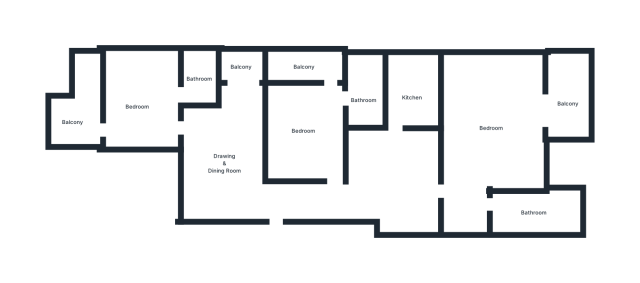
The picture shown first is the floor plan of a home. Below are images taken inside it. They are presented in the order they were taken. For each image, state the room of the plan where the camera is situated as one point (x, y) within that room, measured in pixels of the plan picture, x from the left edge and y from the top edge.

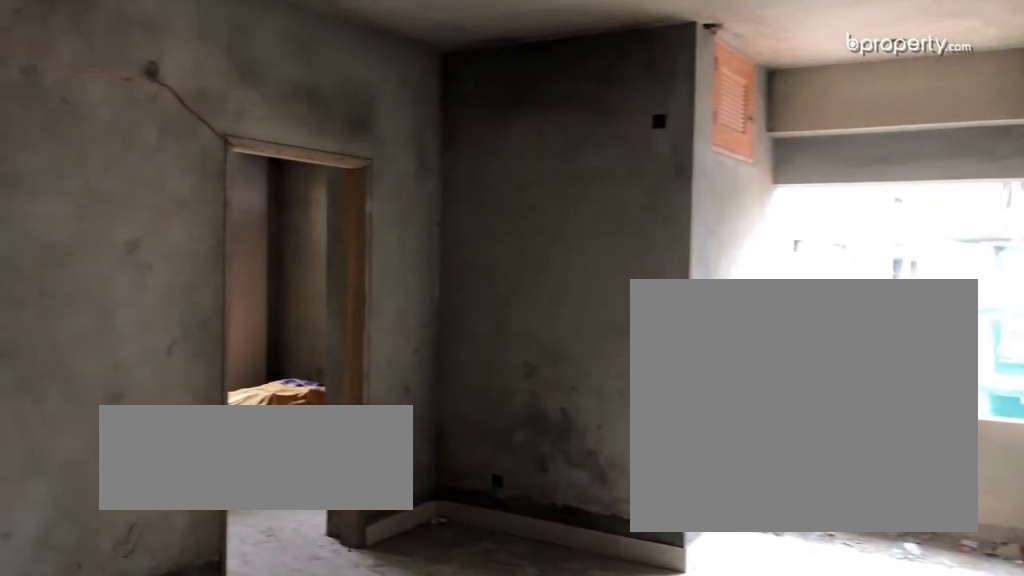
(237, 166)
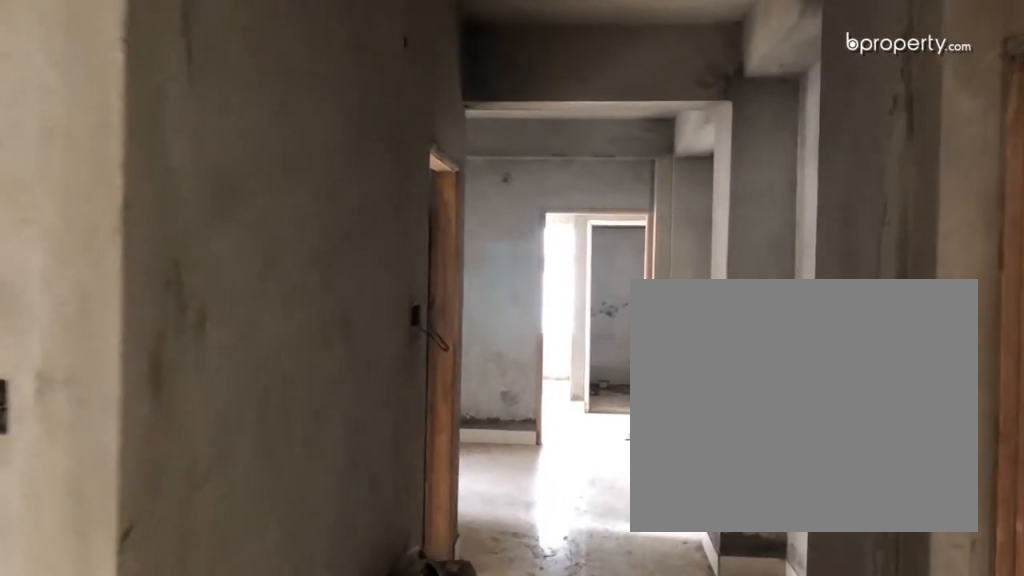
(237, 166)
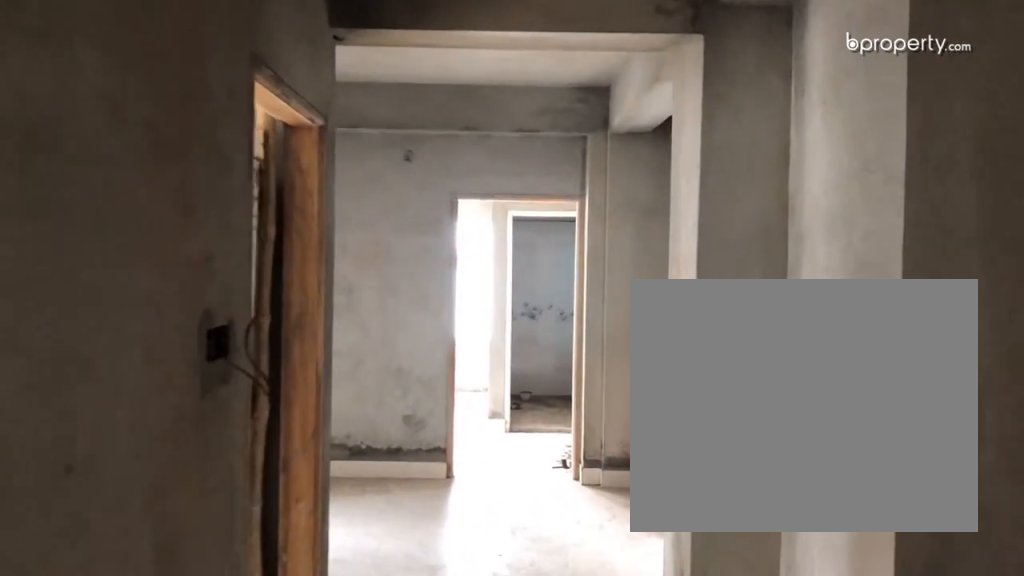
(346, 199)
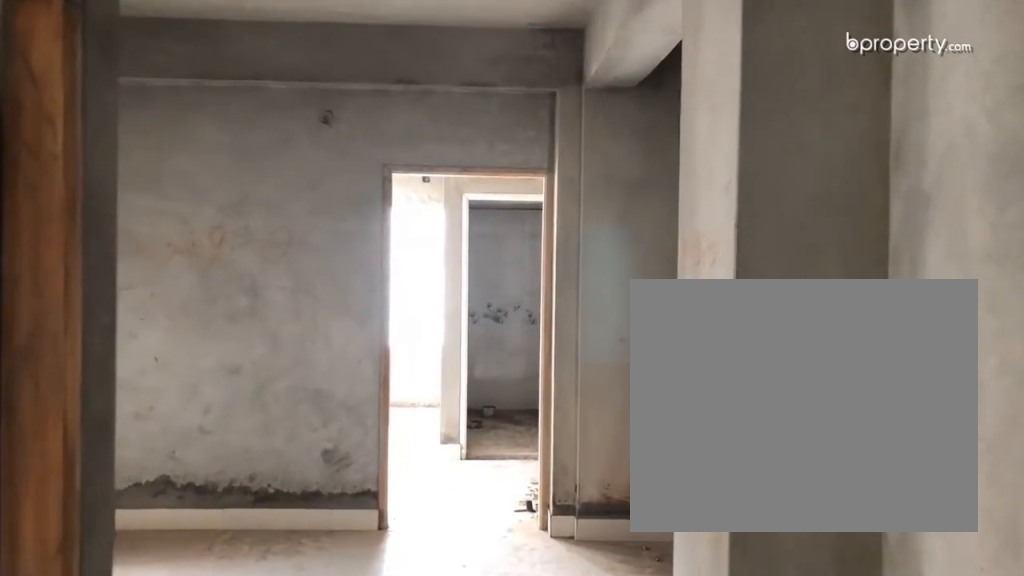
(346, 199)
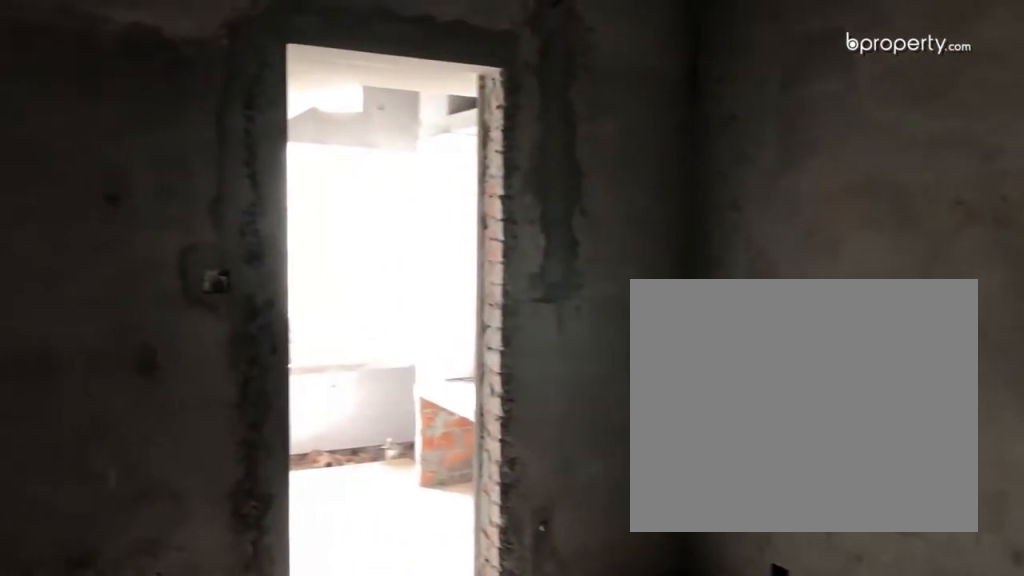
(398, 187)
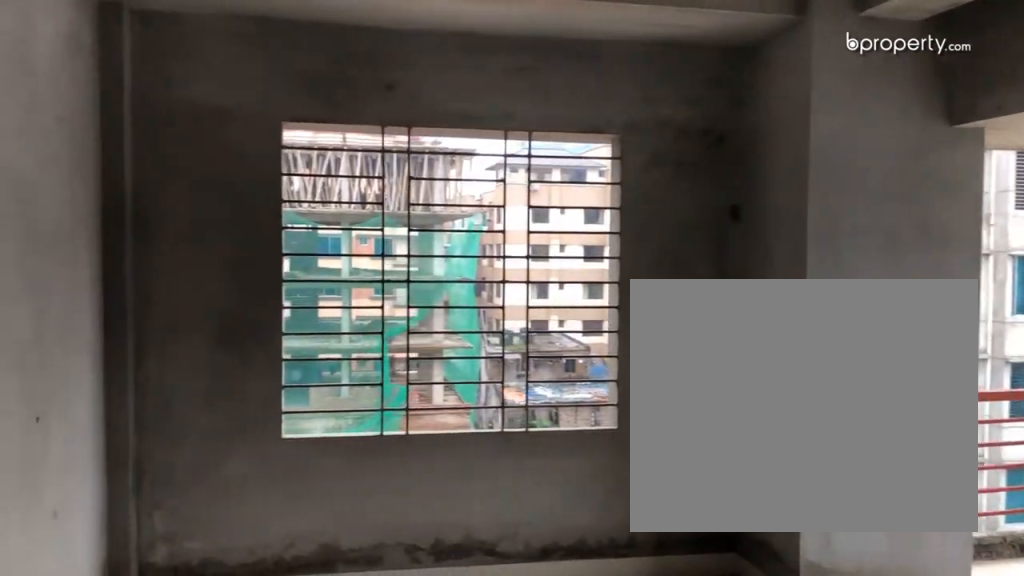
(492, 129)
